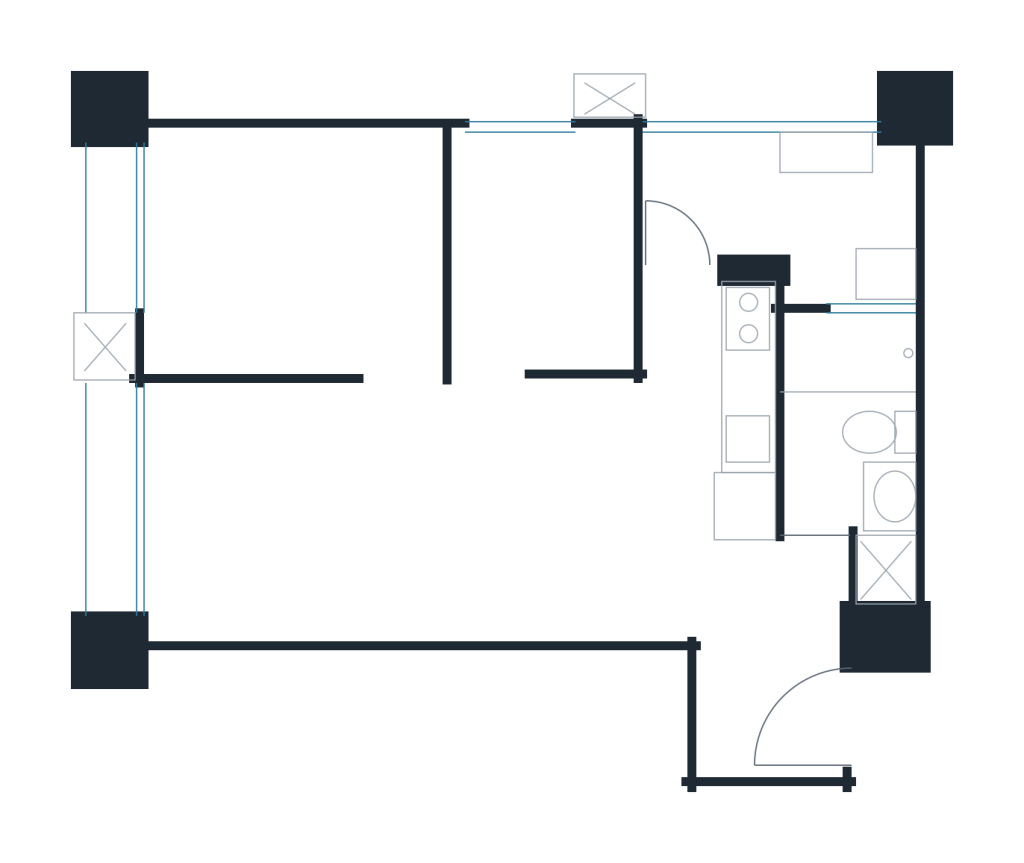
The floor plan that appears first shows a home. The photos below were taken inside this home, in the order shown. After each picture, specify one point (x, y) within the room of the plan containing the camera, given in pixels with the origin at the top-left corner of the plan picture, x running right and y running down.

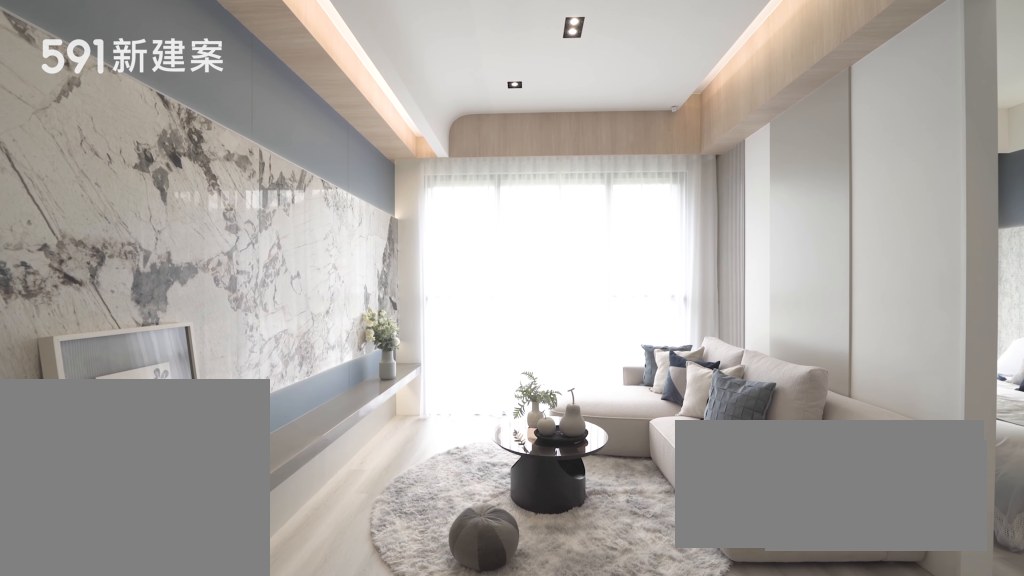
(288, 509)
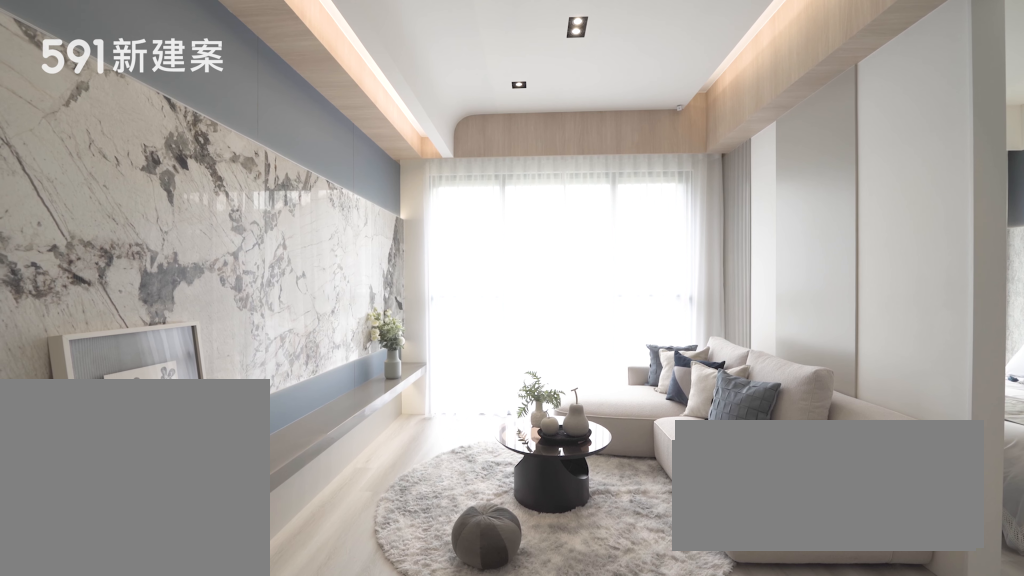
(288, 509)
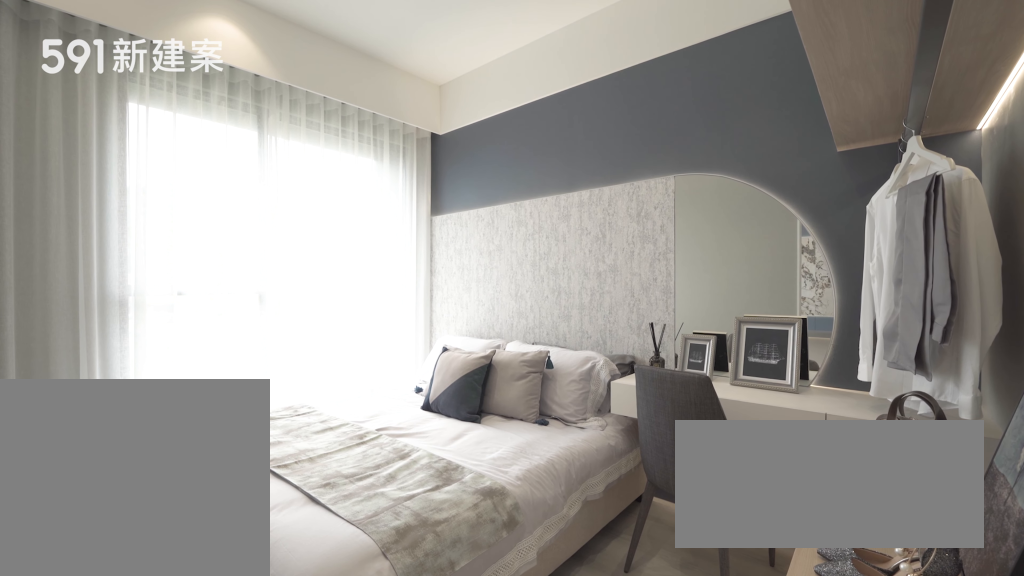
(290, 247)
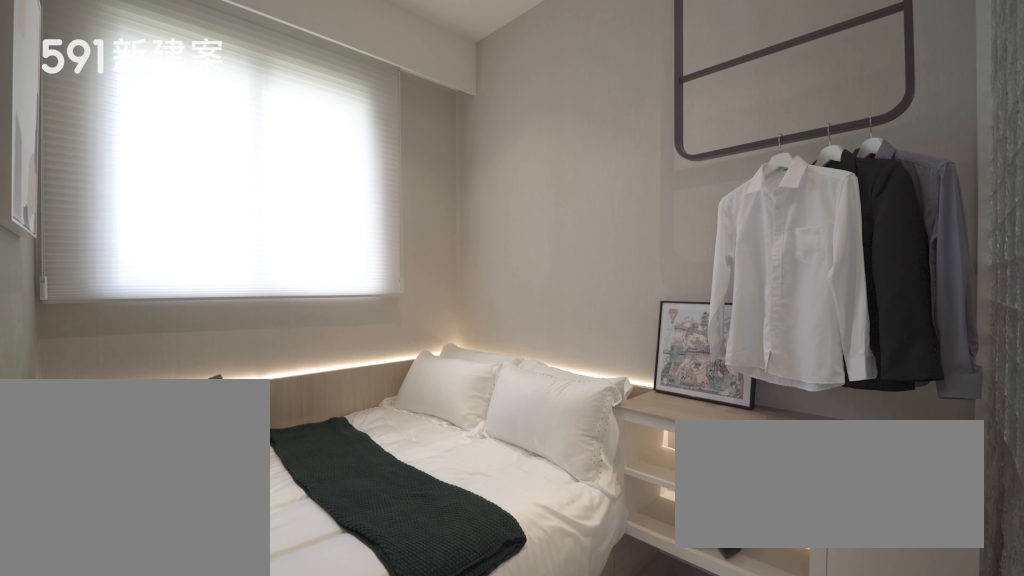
(540, 248)
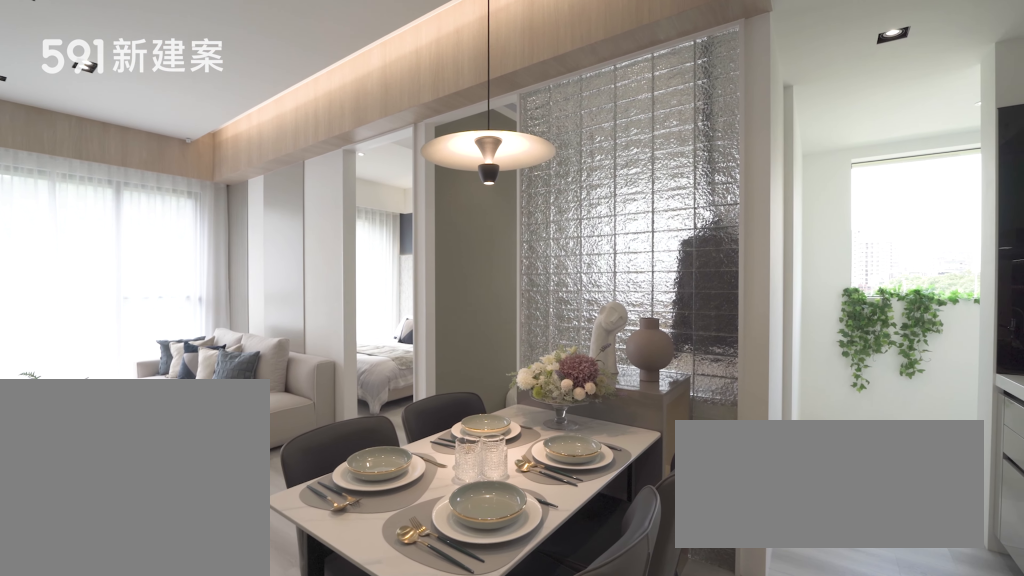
(547, 508)
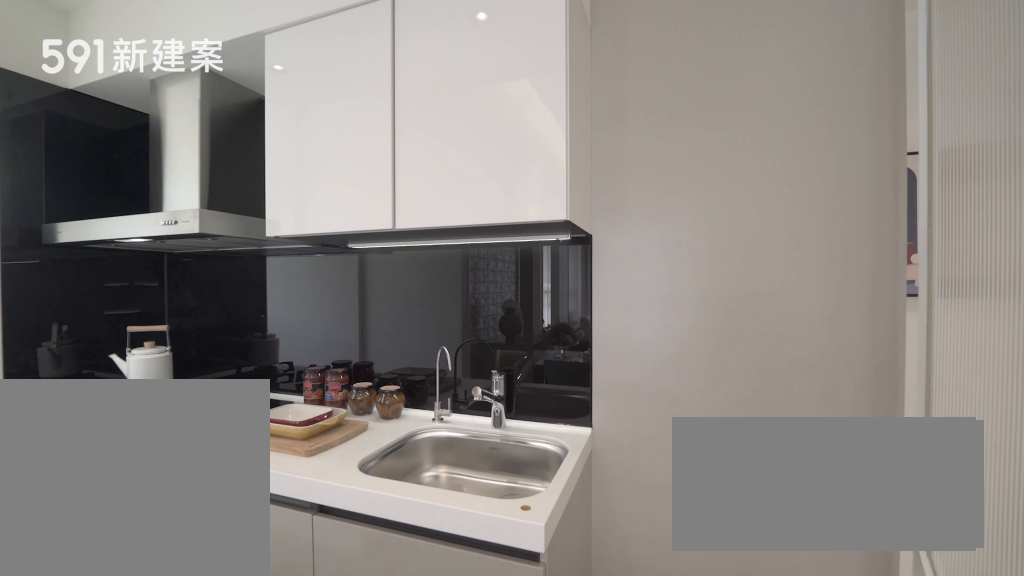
(708, 412)
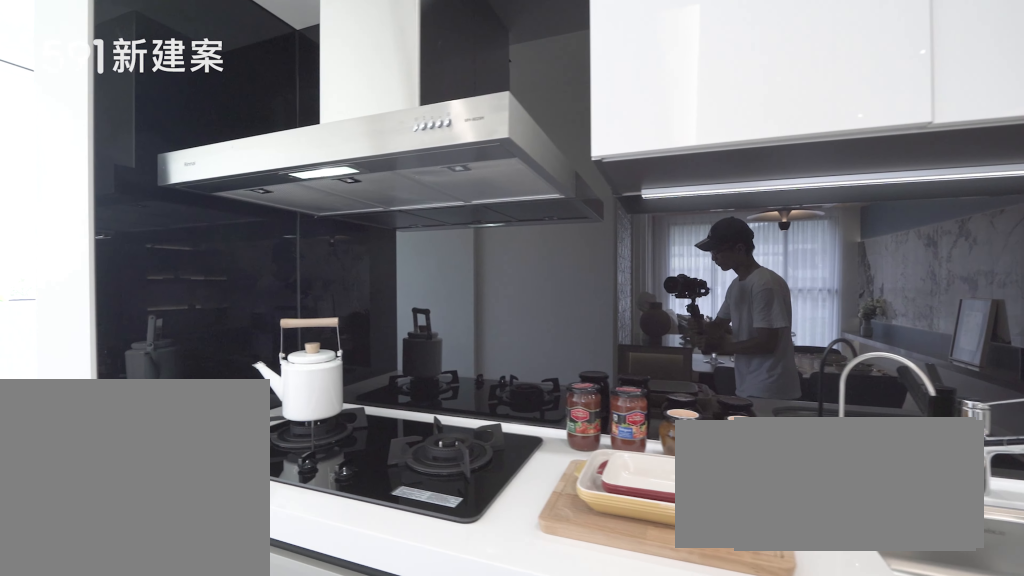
(708, 412)
